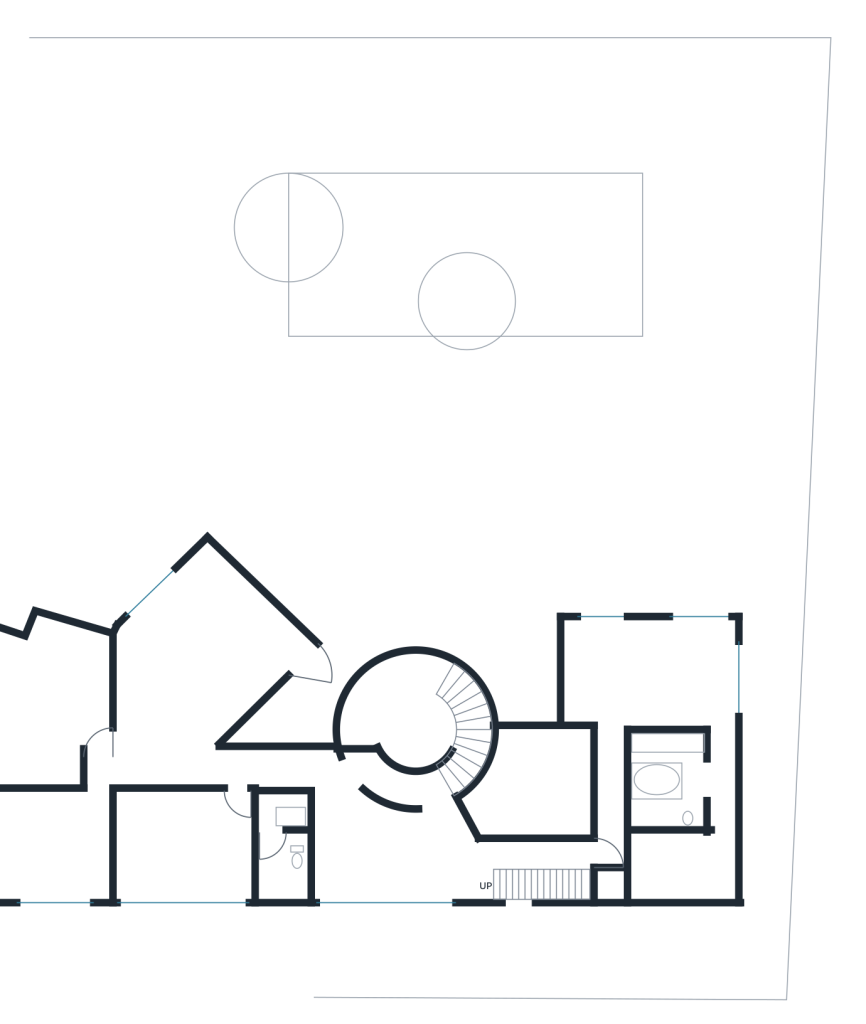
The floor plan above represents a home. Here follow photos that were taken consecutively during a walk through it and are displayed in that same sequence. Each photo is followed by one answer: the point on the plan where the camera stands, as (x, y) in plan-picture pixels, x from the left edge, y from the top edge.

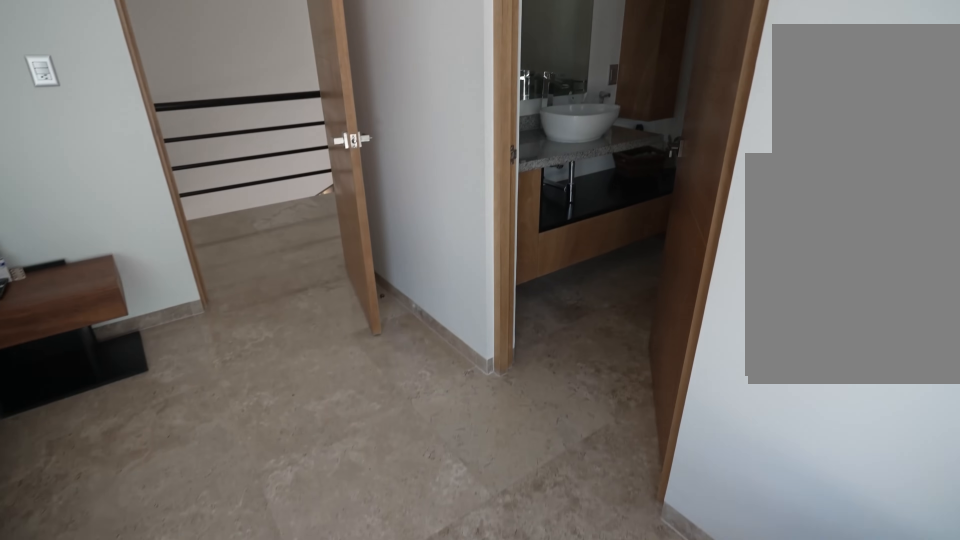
(228, 872)
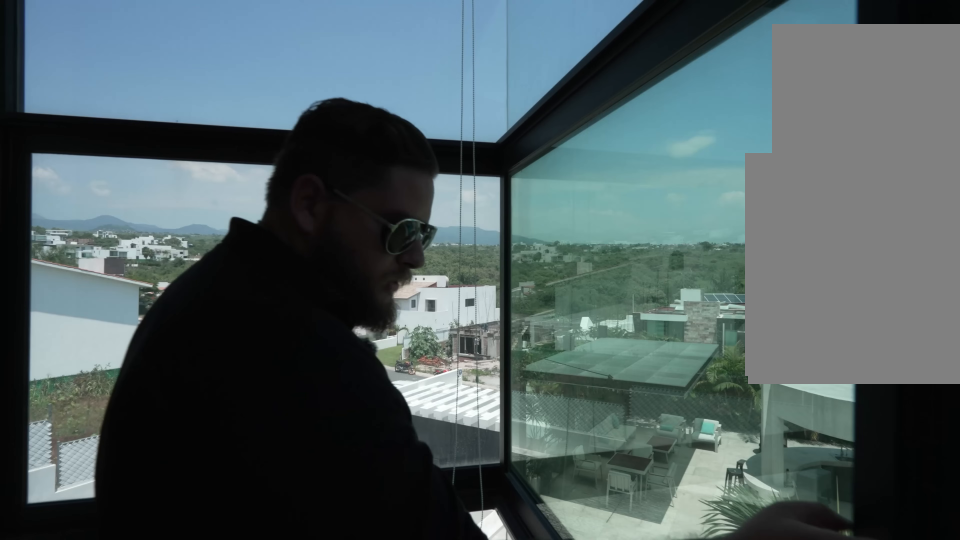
(208, 581)
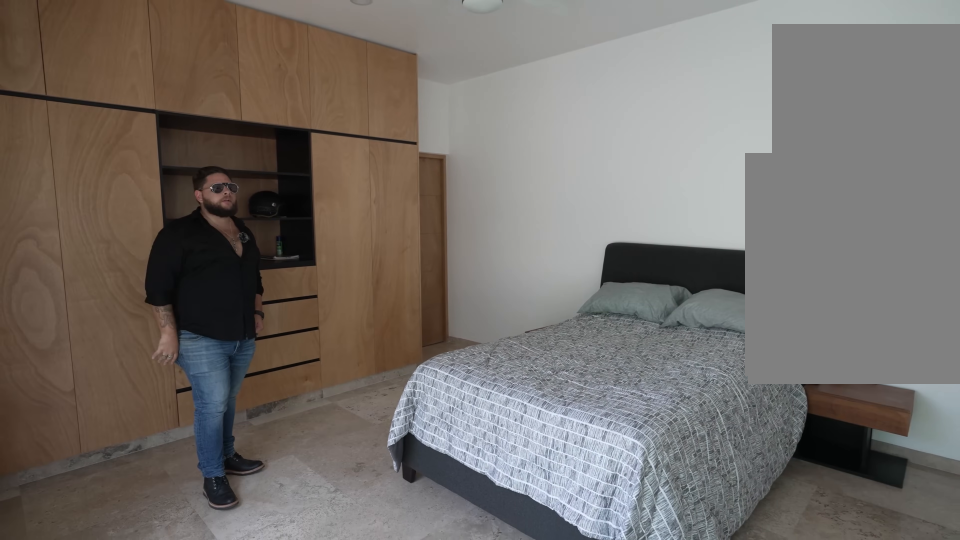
(60, 881)
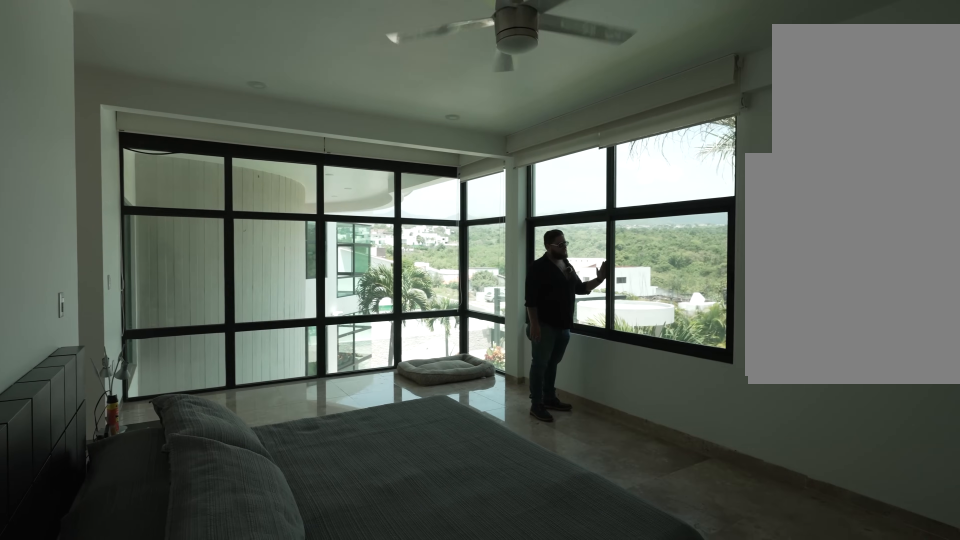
(719, 699)
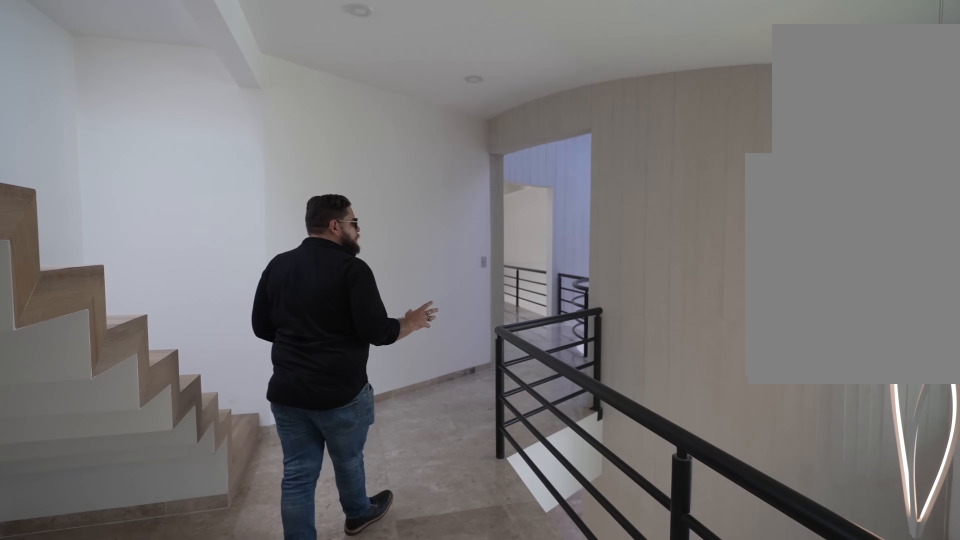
(566, 849)
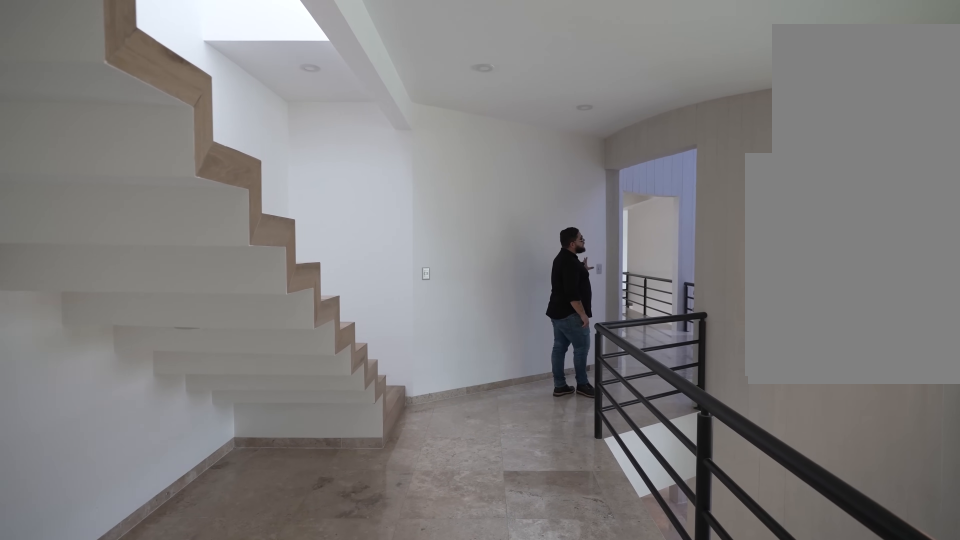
(561, 850)
